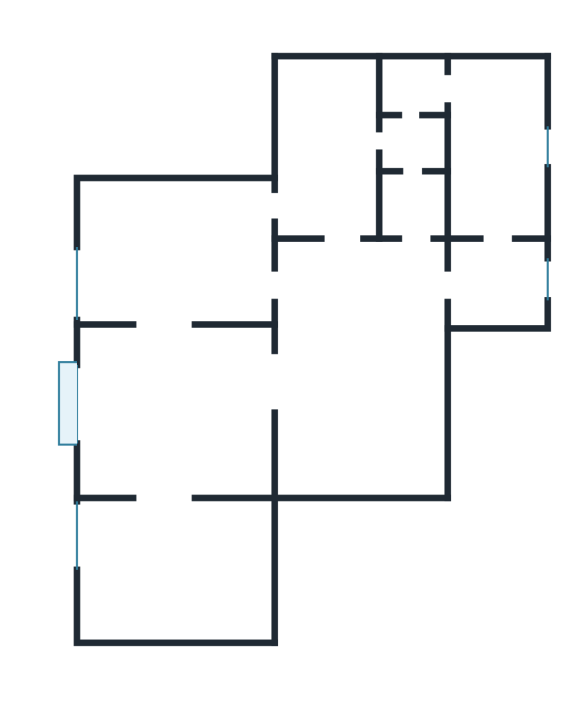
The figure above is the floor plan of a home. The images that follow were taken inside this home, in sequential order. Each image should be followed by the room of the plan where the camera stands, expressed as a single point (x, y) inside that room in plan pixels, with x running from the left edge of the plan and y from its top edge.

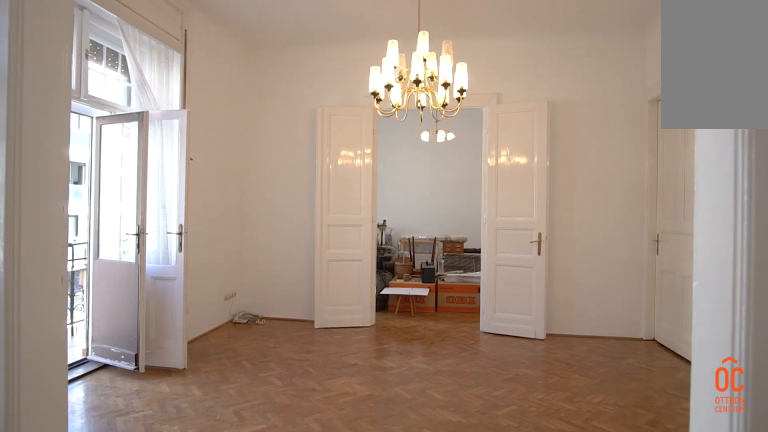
(172, 424)
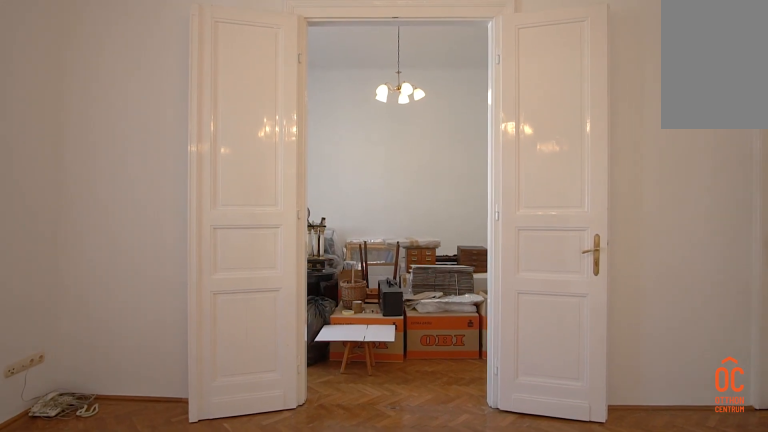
(173, 424)
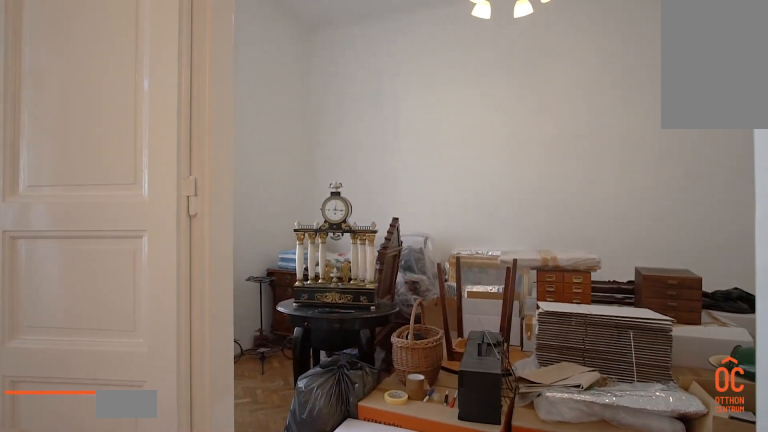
(177, 258)
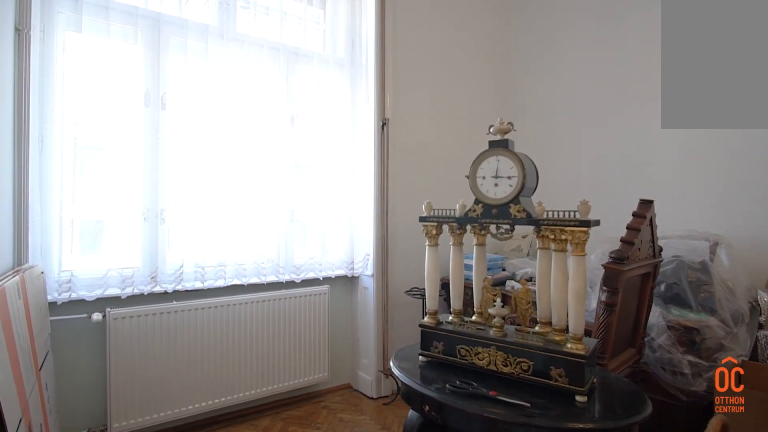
(177, 258)
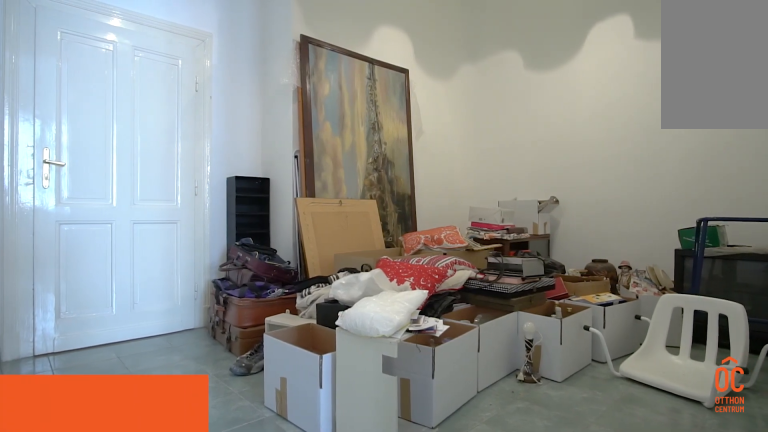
(362, 370)
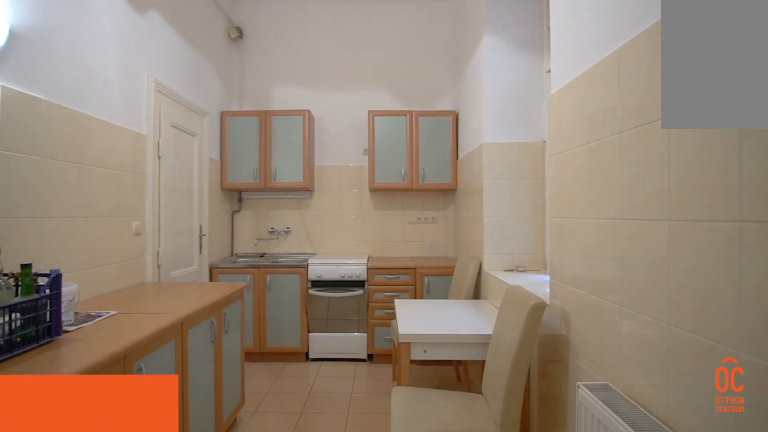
(497, 141)
